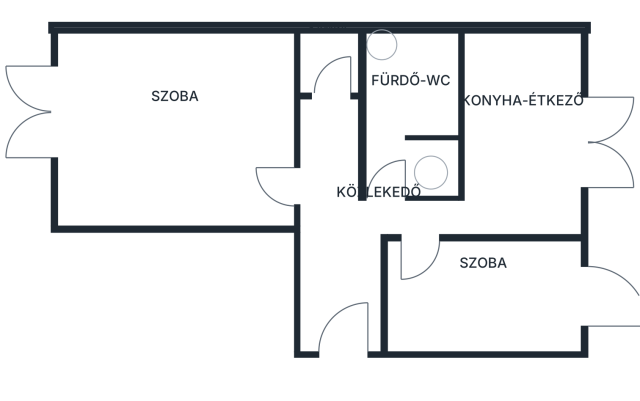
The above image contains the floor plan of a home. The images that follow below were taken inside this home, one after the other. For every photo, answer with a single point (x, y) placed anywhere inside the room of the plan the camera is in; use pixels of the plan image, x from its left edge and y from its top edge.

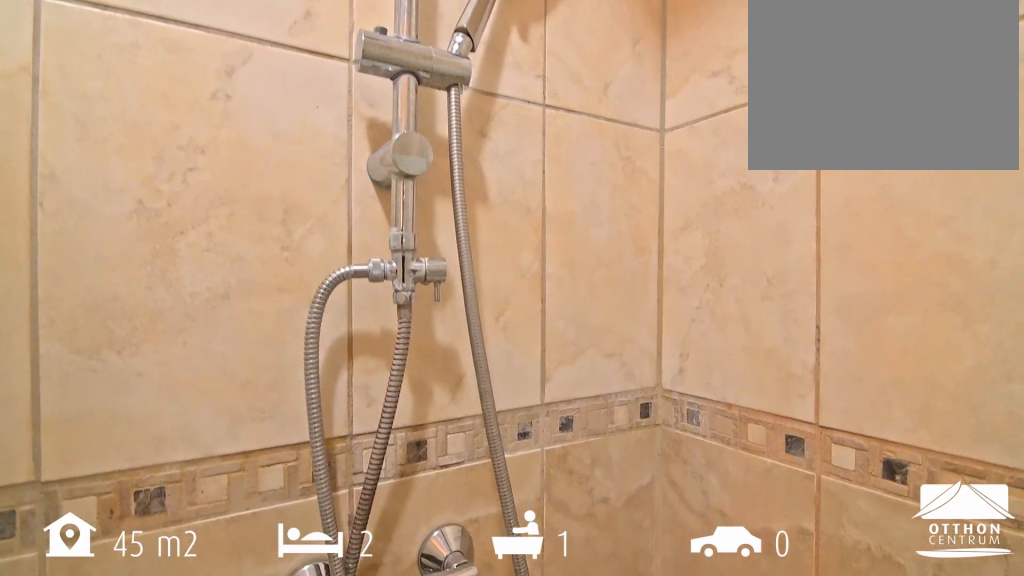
(408, 119)
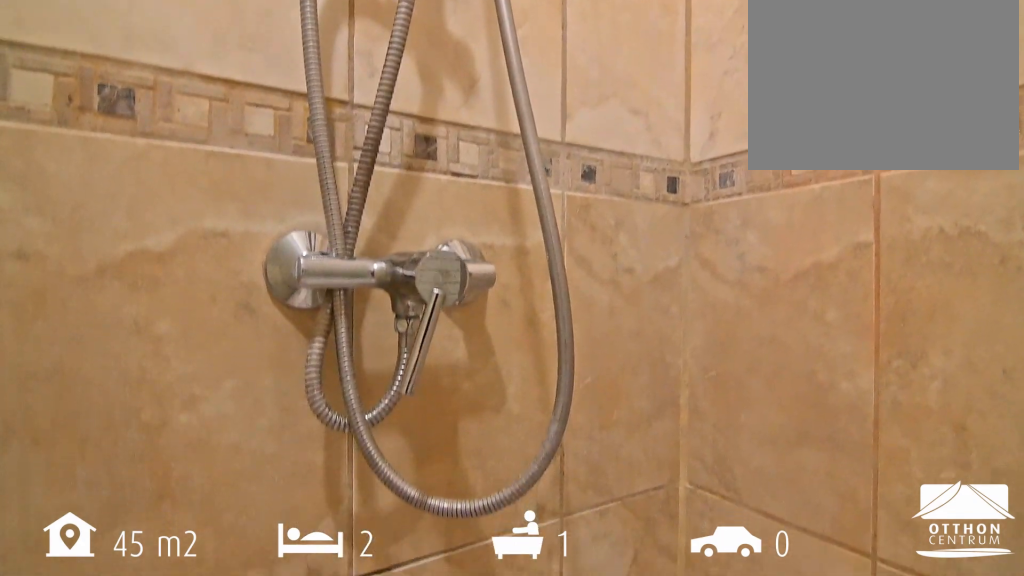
(408, 119)
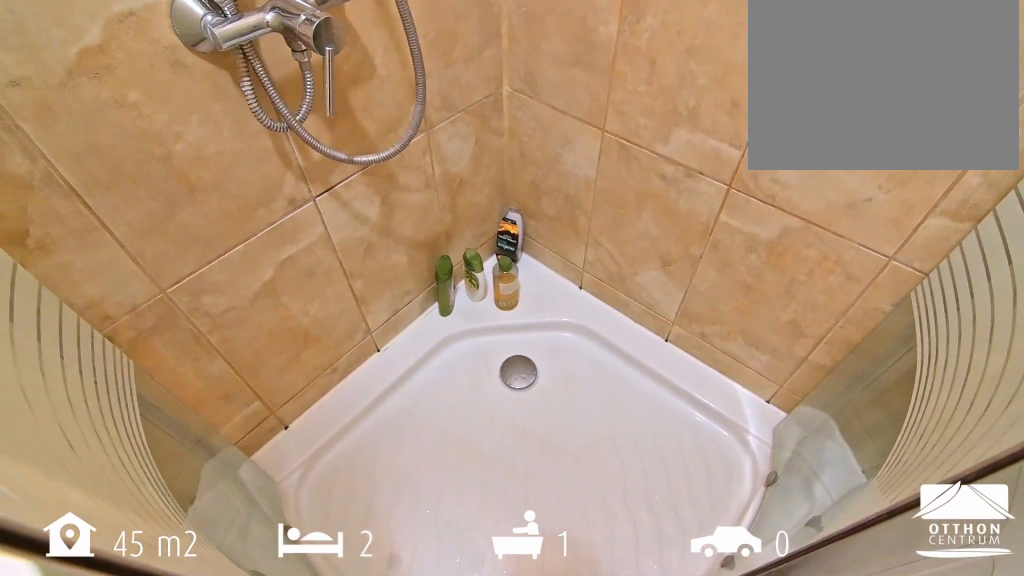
(408, 119)
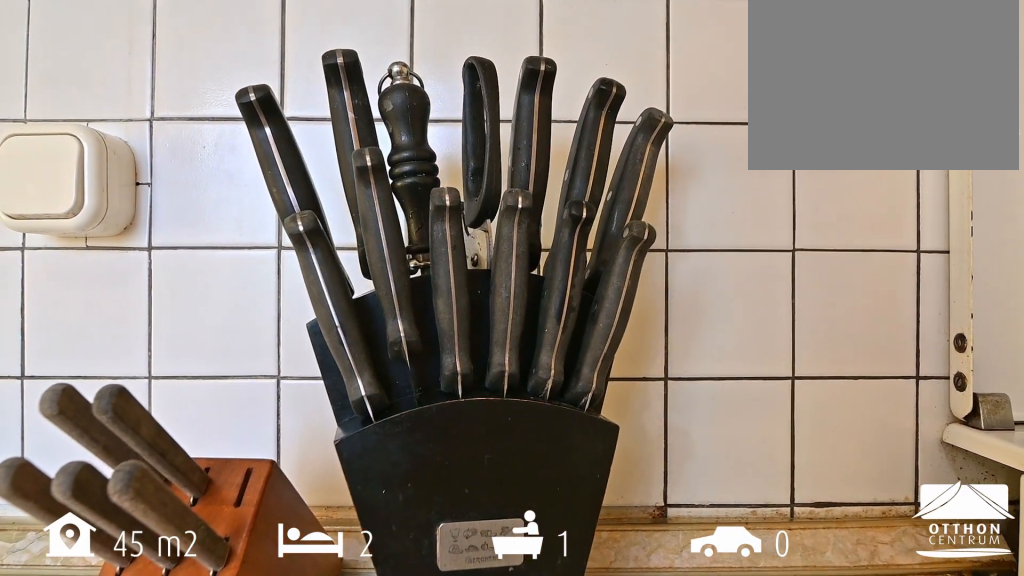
(517, 141)
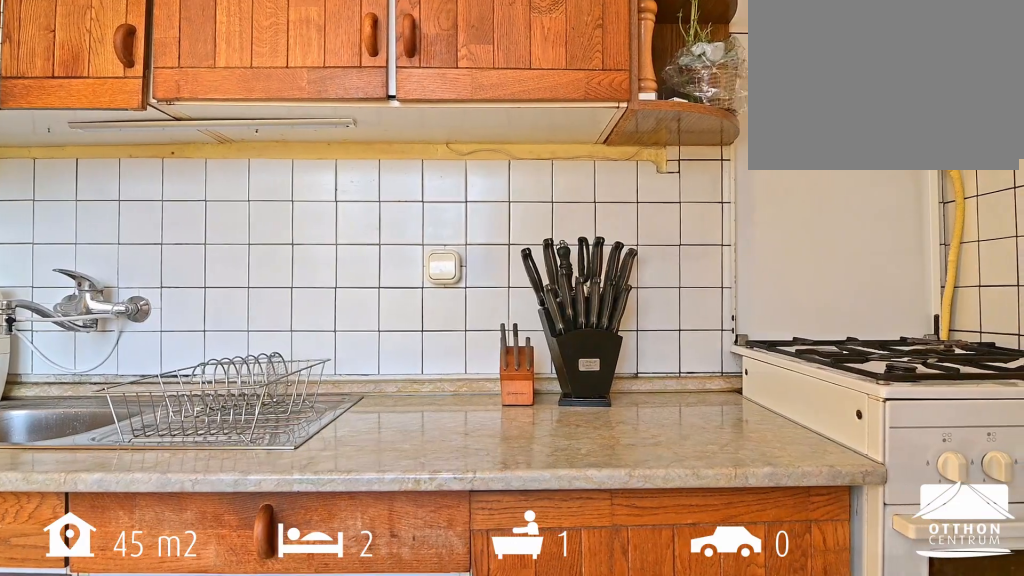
(517, 141)
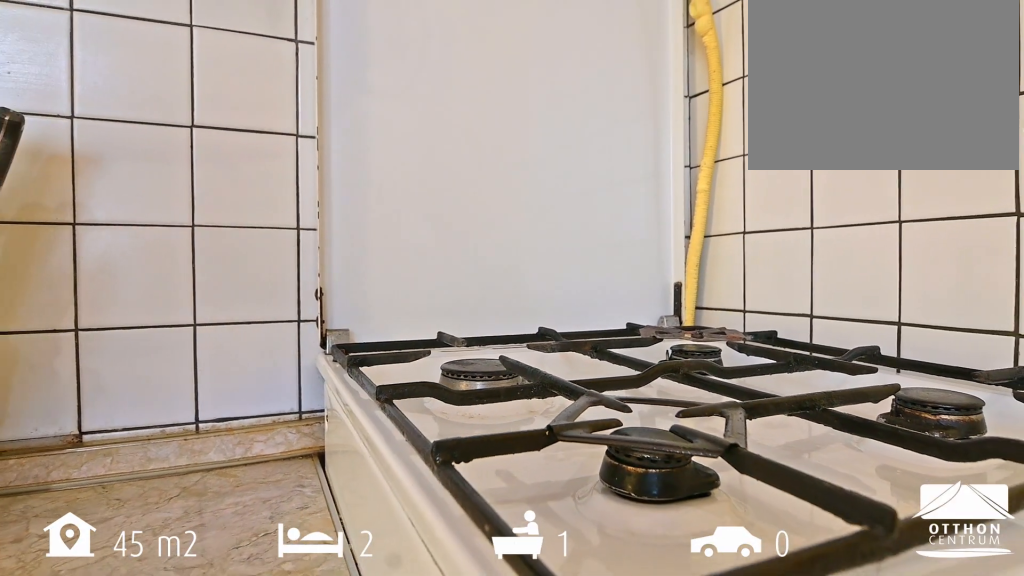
(517, 141)
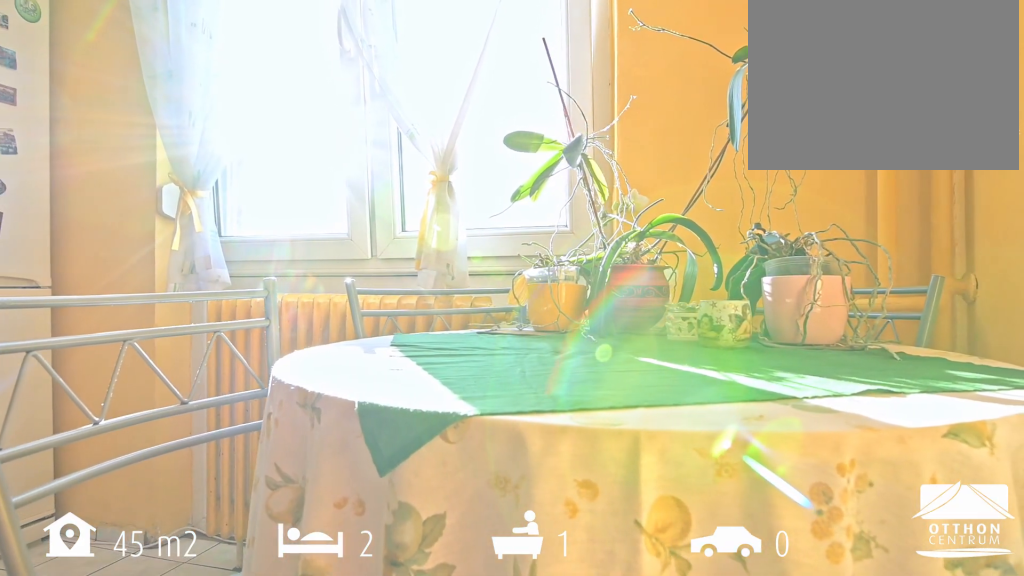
(517, 141)
